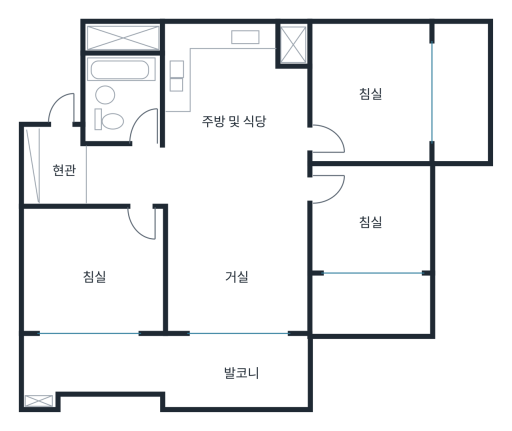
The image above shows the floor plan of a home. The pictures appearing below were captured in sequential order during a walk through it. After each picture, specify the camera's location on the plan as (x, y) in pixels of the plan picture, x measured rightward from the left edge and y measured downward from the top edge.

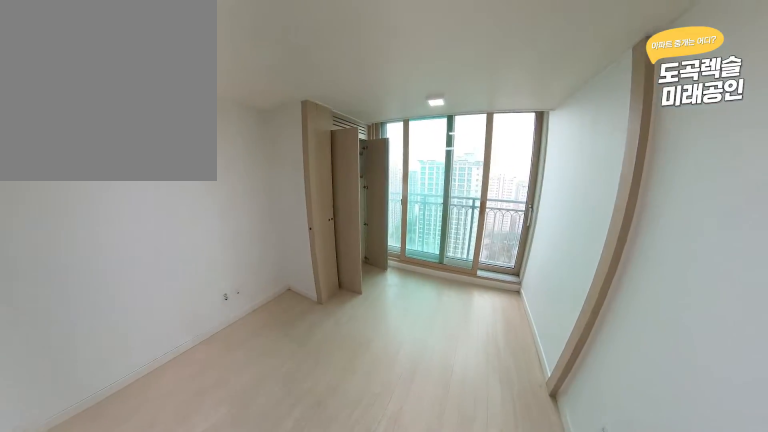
(342, 128)
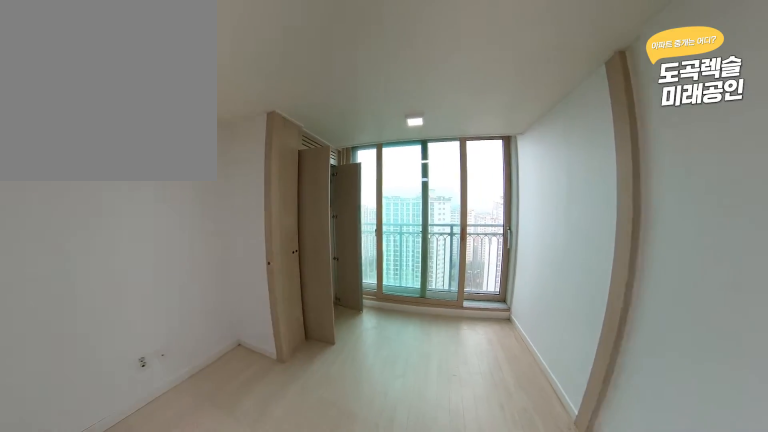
(342, 128)
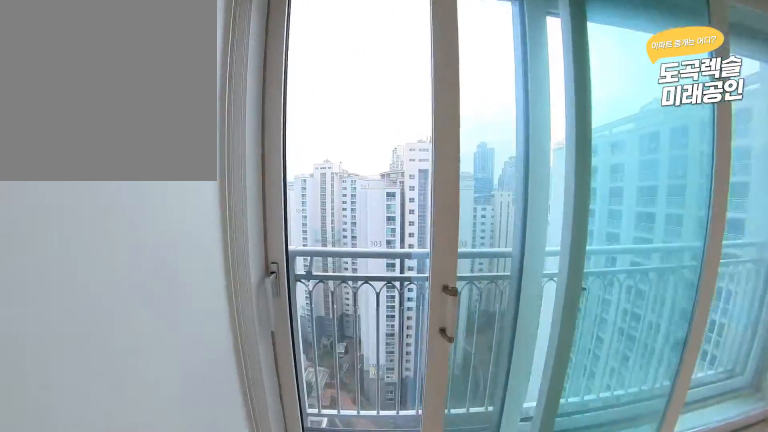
(276, 353)
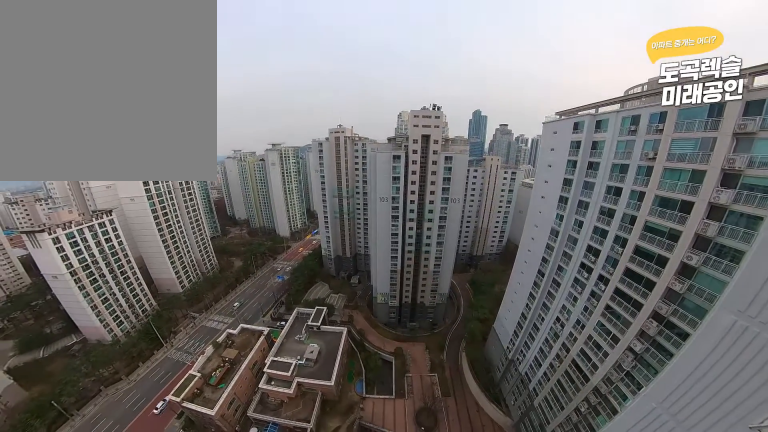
(276, 406)
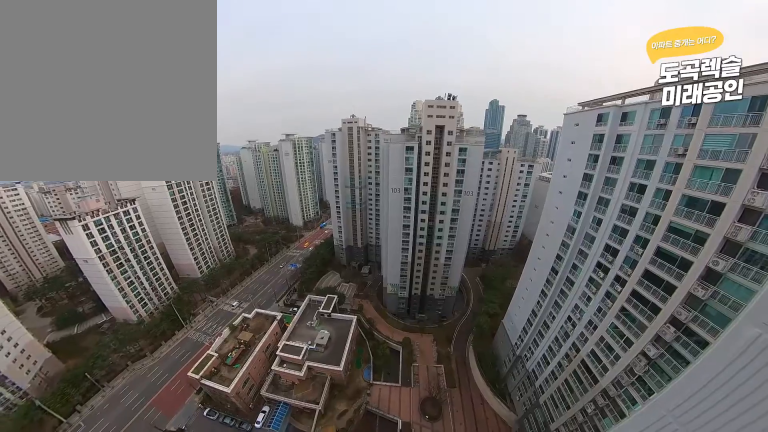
(278, 406)
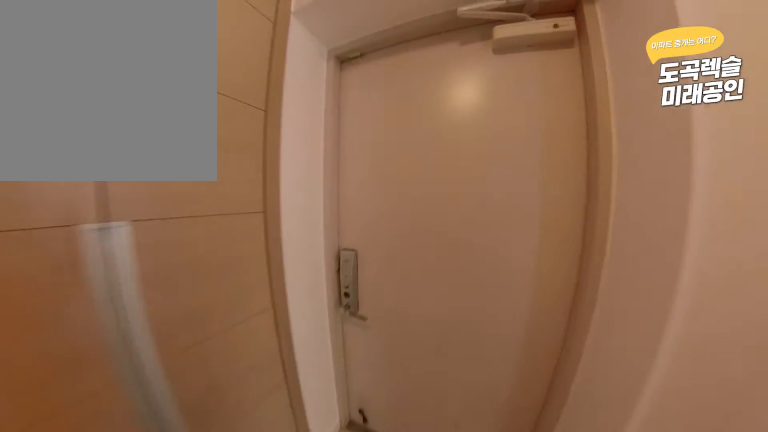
(76, 158)
